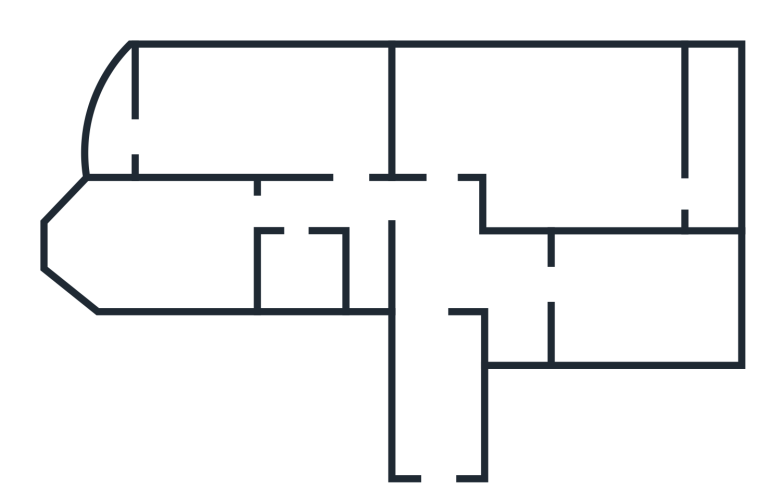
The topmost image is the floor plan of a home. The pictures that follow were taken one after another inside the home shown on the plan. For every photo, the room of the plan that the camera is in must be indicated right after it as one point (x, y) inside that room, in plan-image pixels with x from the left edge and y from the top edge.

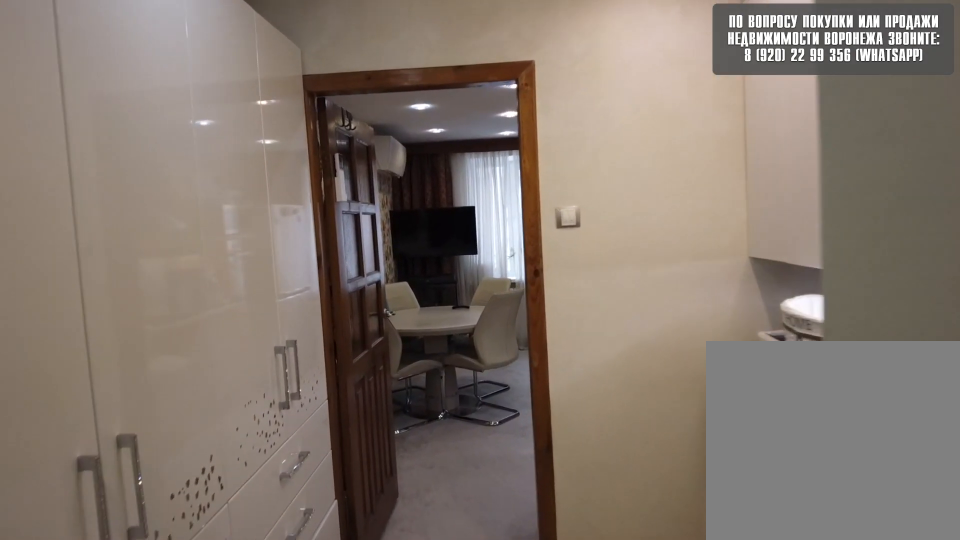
(443, 280)
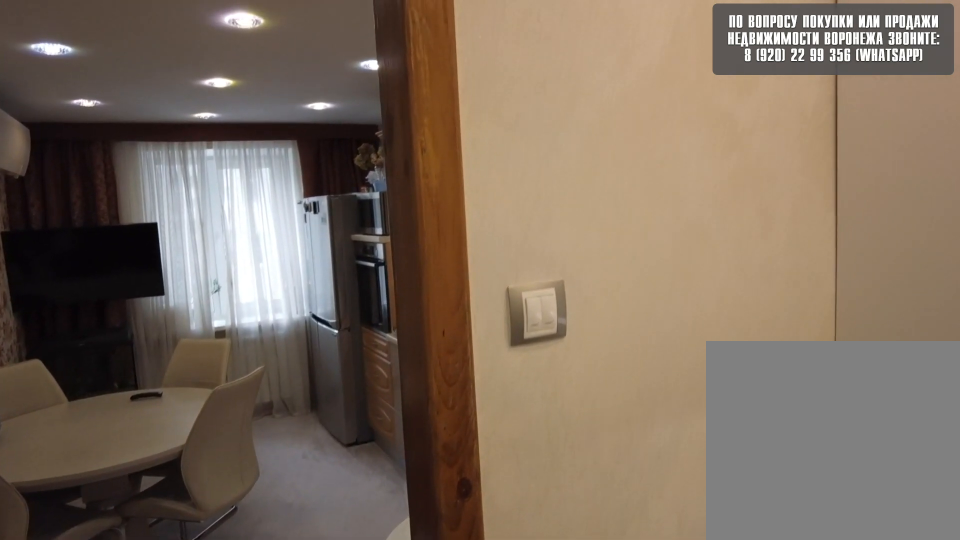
(525, 287)
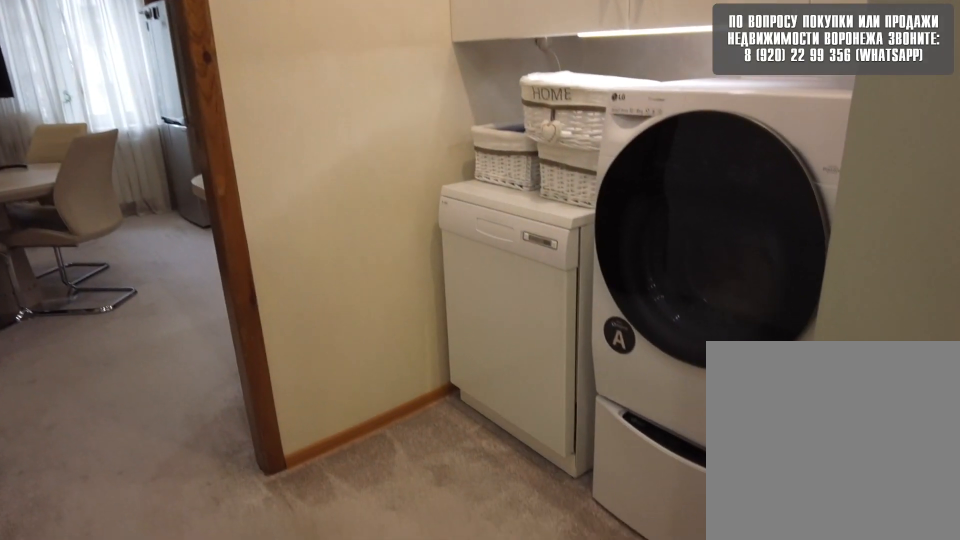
(525, 287)
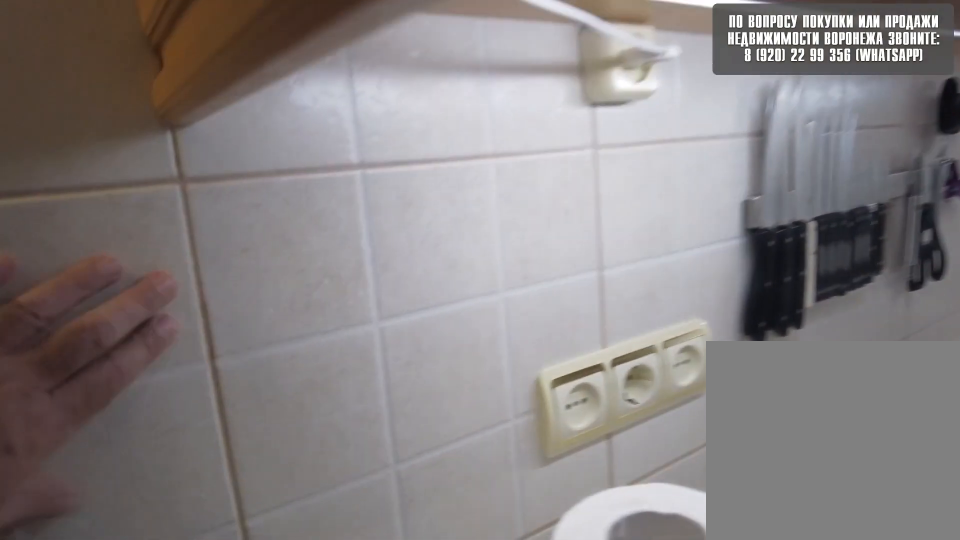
(614, 299)
